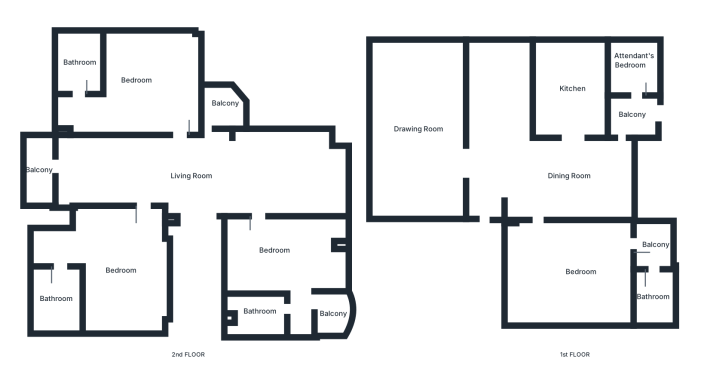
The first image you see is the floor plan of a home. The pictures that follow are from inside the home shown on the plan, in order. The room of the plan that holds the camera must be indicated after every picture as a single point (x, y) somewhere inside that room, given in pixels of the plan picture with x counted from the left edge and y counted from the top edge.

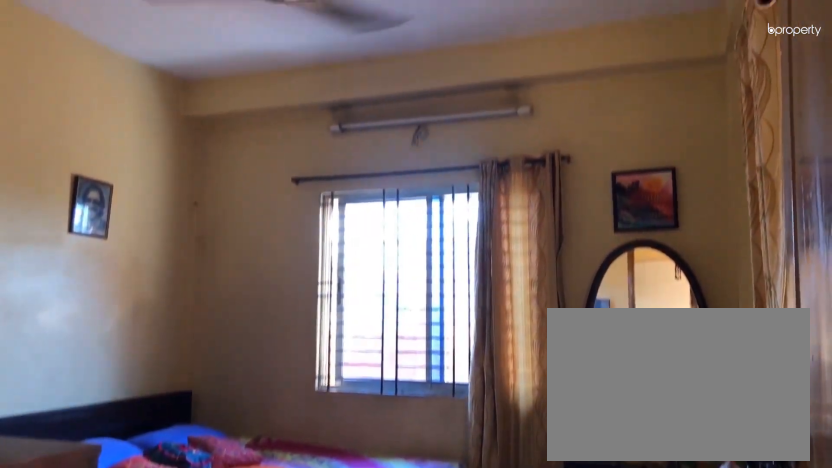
(570, 272)
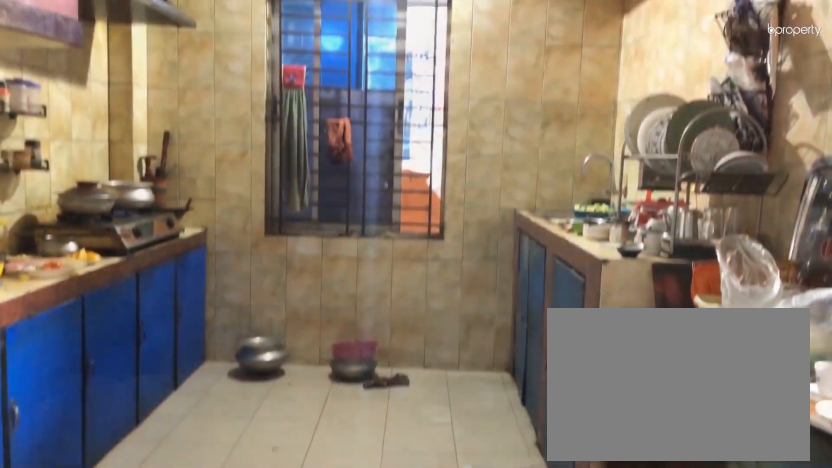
(565, 77)
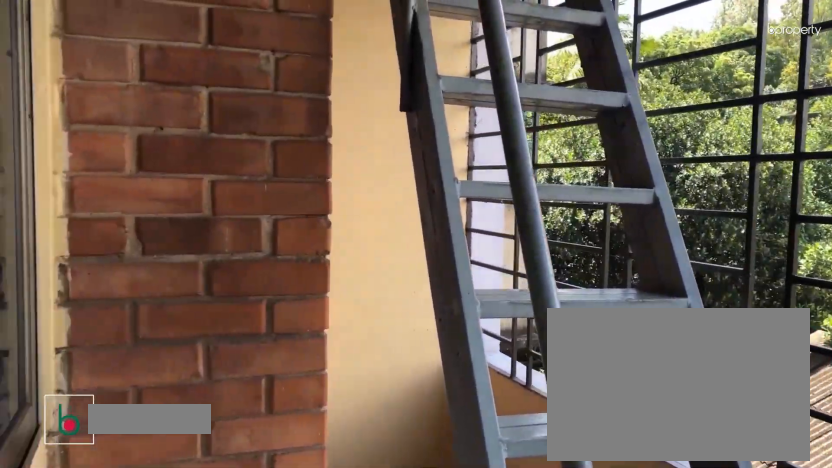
(37, 168)
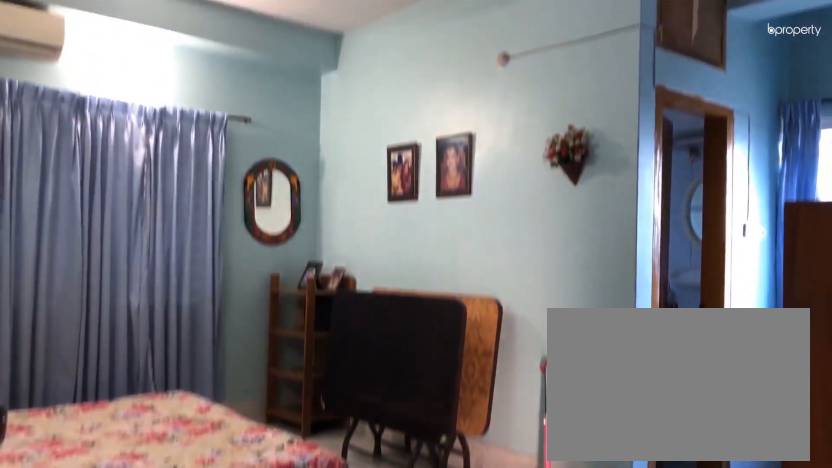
(125, 274)
